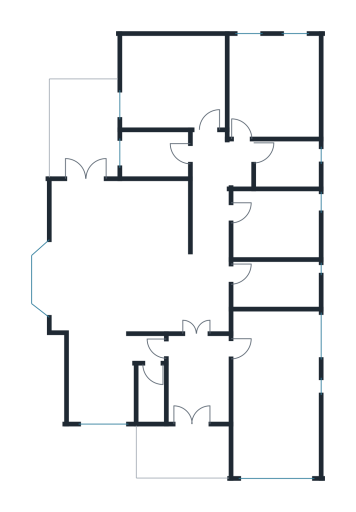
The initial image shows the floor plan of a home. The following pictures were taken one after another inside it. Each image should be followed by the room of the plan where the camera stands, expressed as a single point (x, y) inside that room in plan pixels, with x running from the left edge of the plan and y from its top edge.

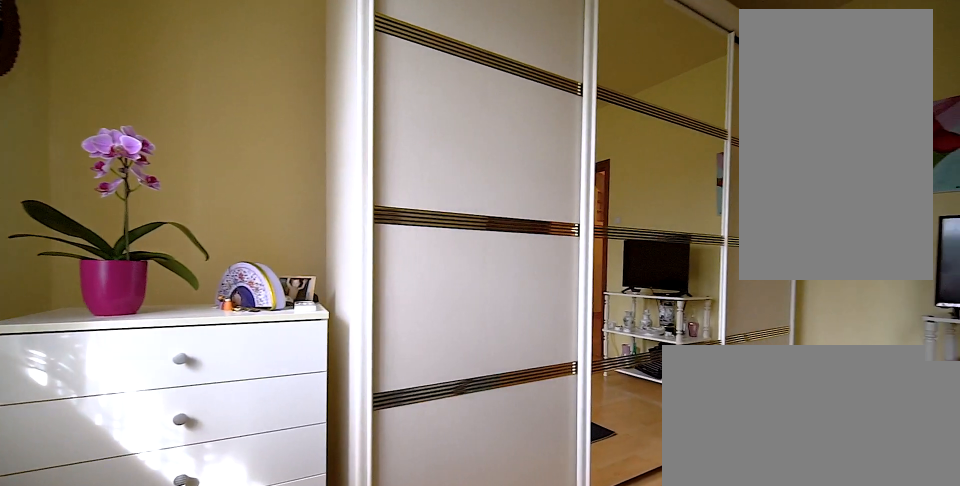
(274, 87)
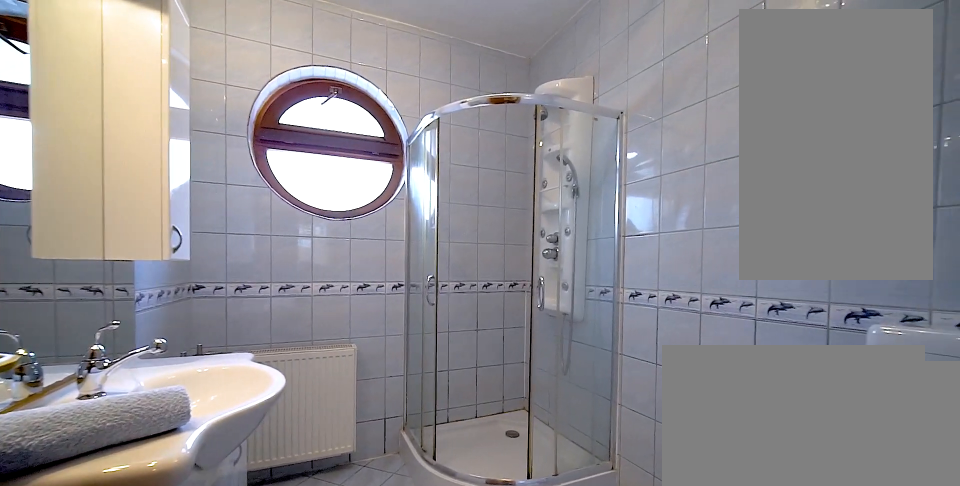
(289, 164)
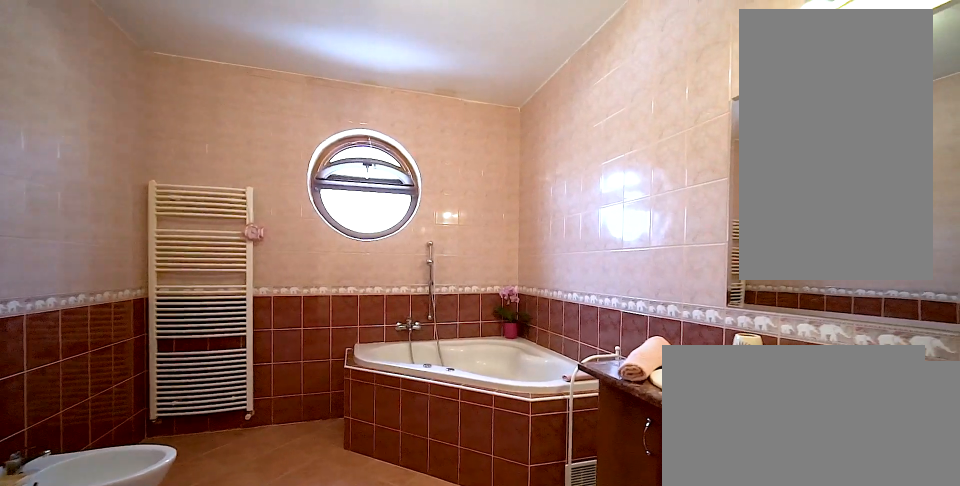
(272, 227)
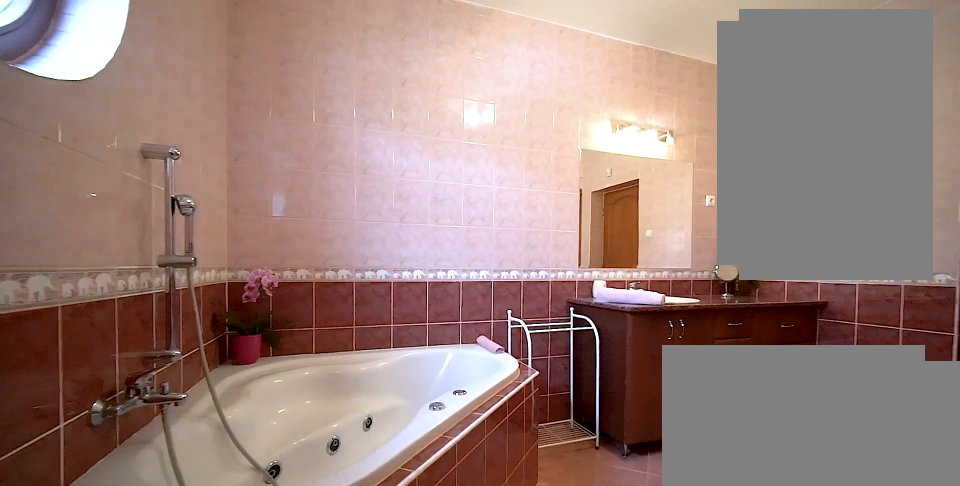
(272, 227)
